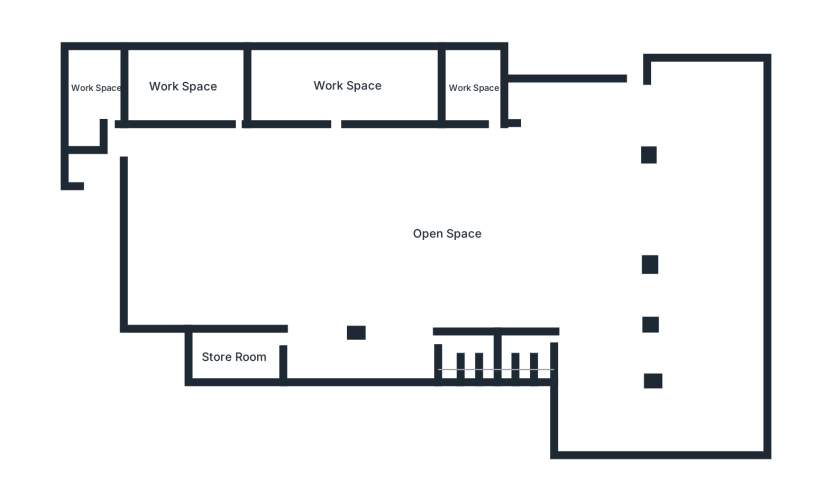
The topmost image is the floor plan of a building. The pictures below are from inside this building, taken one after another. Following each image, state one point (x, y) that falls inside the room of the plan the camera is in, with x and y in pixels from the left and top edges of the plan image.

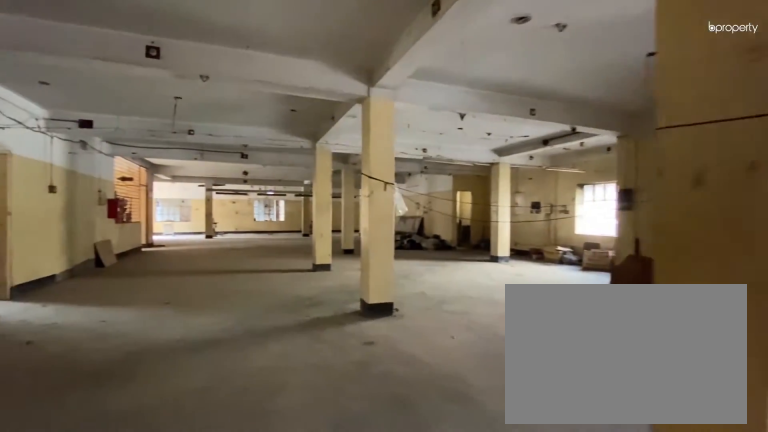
(247, 229)
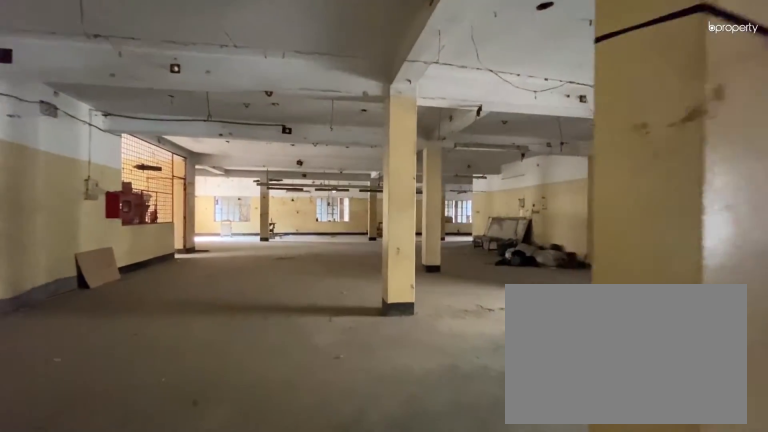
(377, 236)
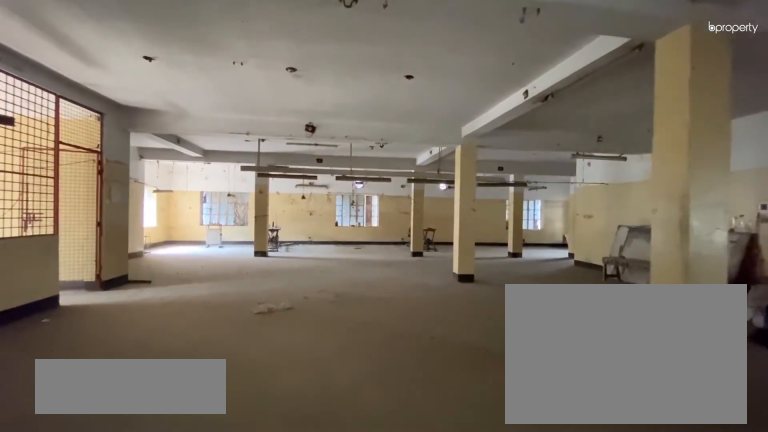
(499, 235)
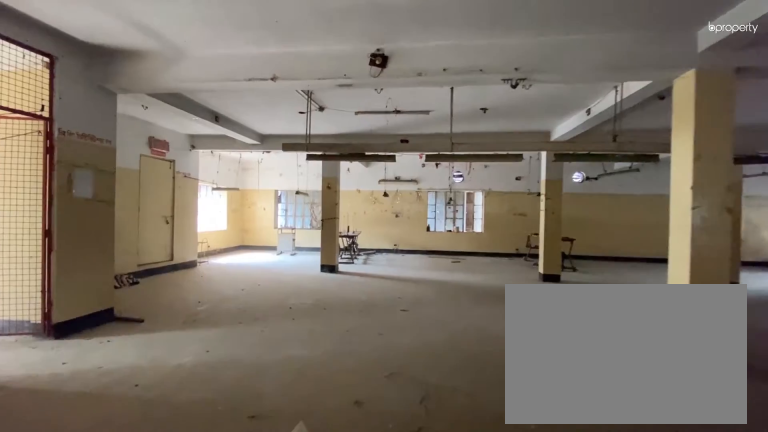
(499, 235)
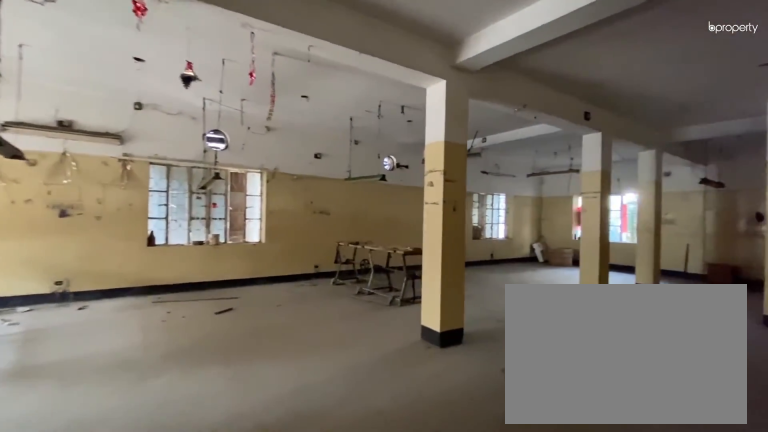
(604, 239)
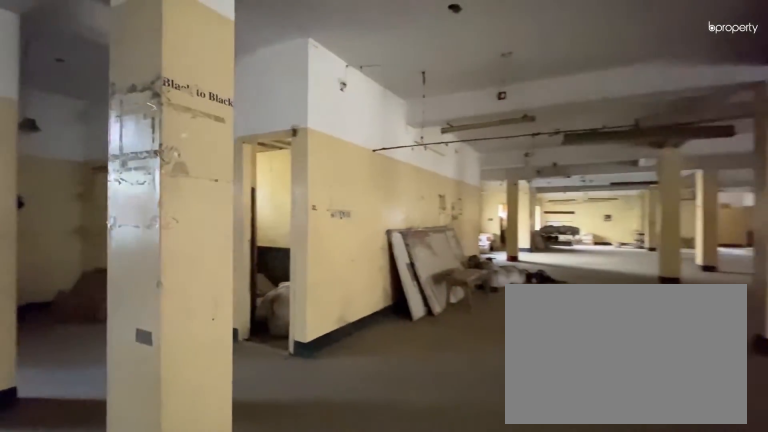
(604, 239)
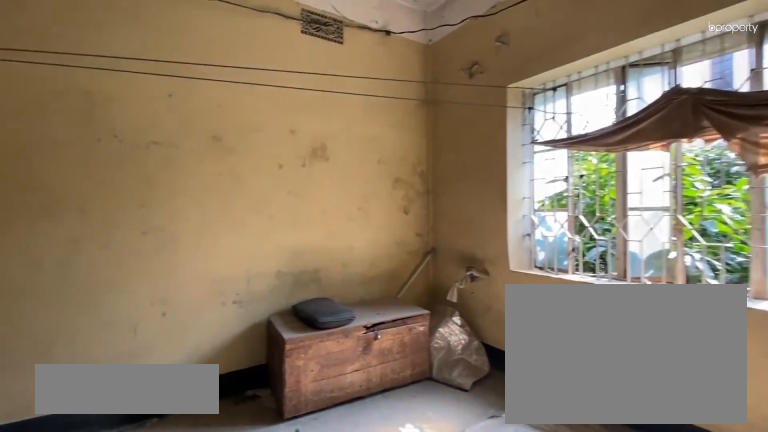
(473, 85)
